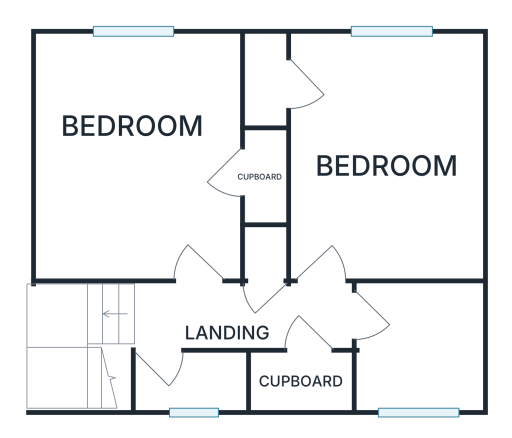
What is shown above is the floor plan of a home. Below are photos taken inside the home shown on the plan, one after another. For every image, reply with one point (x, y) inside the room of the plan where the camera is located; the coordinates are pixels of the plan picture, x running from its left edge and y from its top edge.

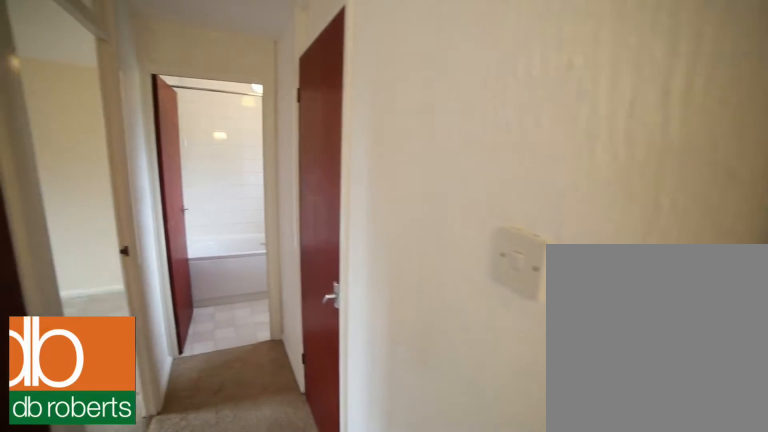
(234, 317)
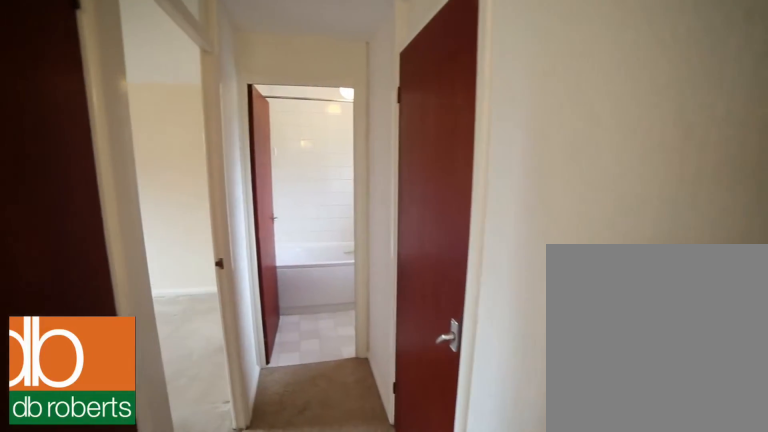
(234, 317)
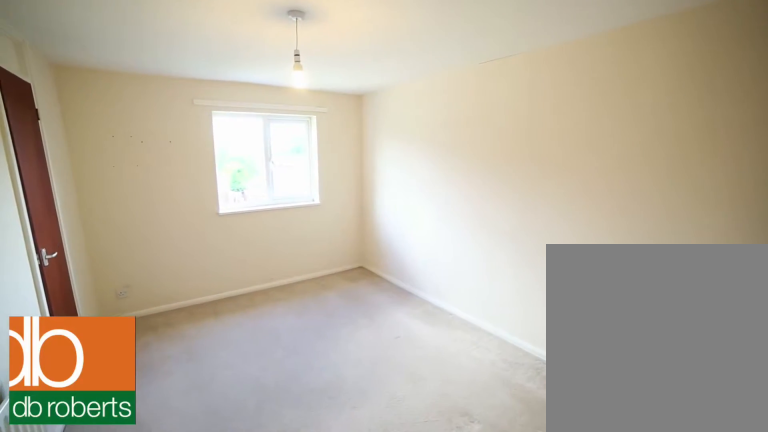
(379, 158)
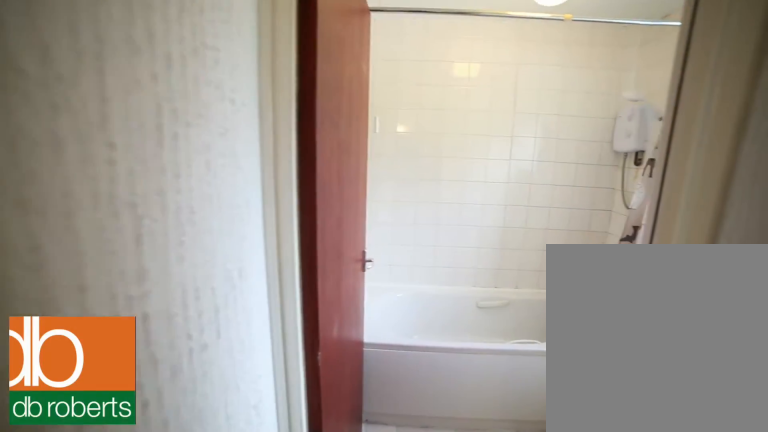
(422, 347)
